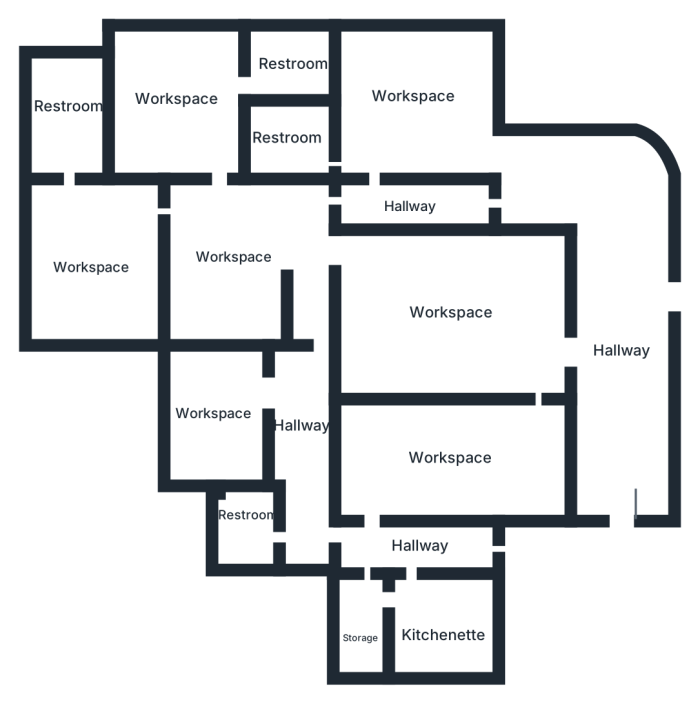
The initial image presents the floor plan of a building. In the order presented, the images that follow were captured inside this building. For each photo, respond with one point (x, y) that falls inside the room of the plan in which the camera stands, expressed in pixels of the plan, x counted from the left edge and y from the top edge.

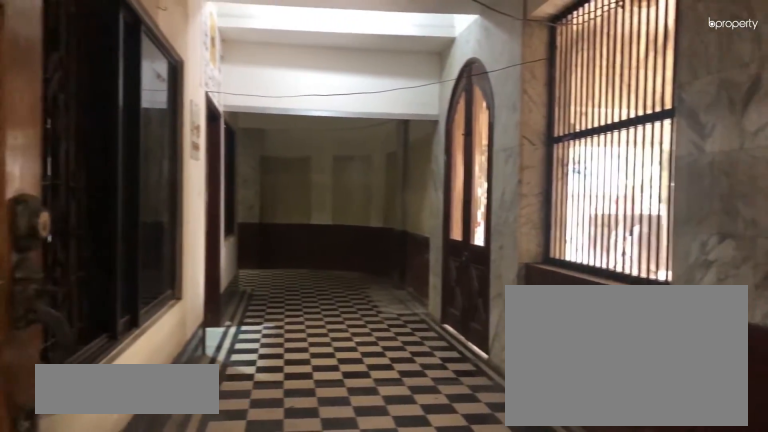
(619, 370)
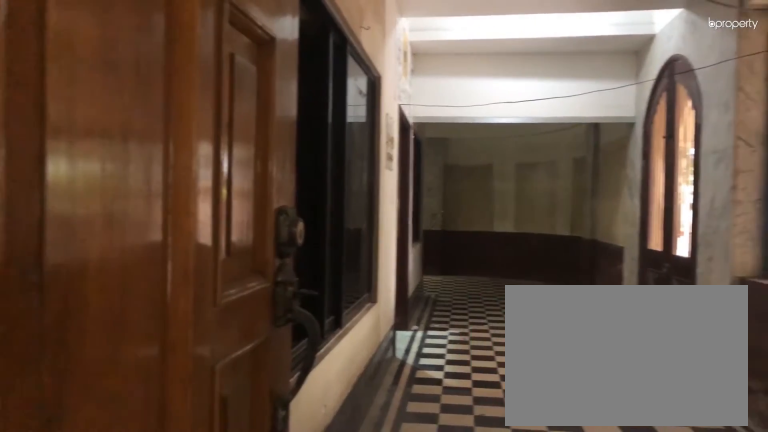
(619, 370)
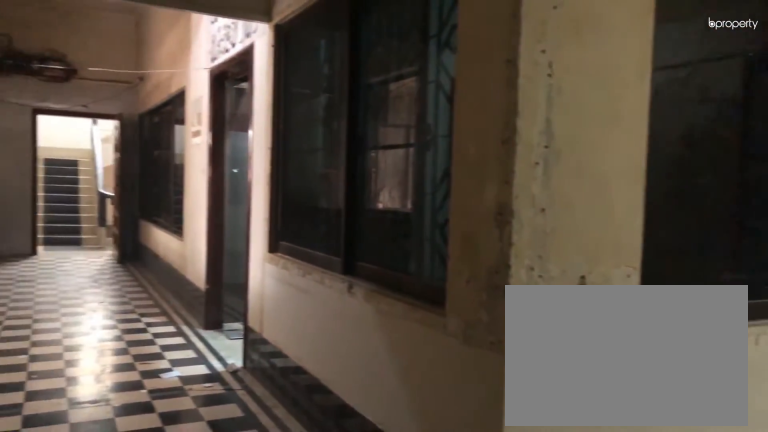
(603, 197)
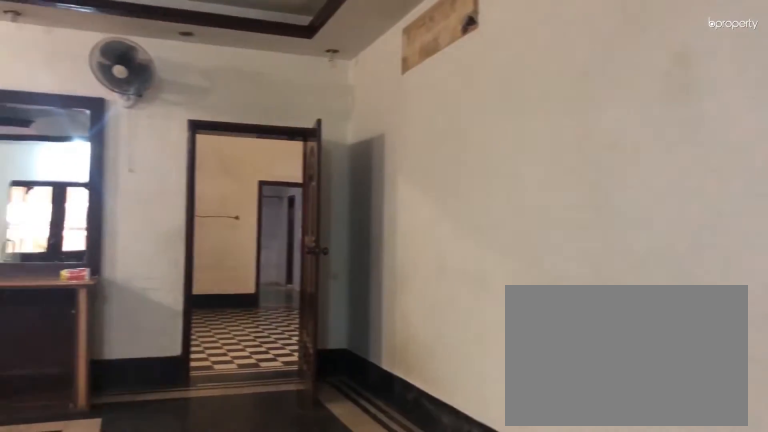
(446, 310)
